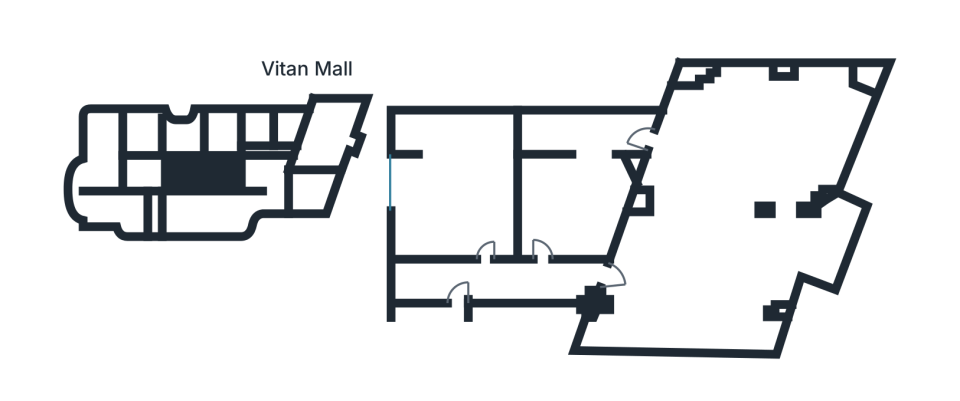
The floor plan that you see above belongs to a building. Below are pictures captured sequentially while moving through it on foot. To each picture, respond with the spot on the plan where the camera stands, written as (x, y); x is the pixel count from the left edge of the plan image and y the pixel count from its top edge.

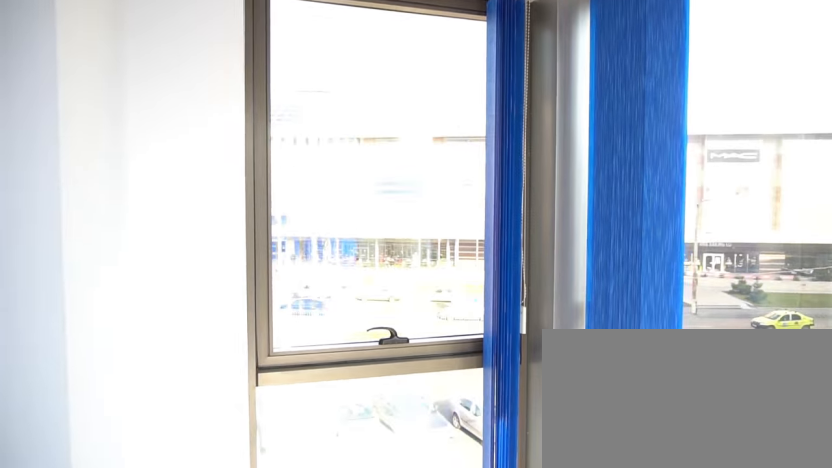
(823, 272)
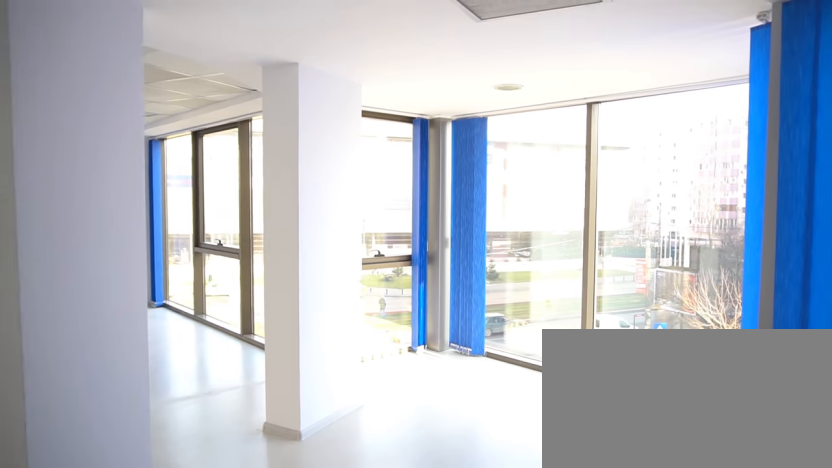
(759, 307)
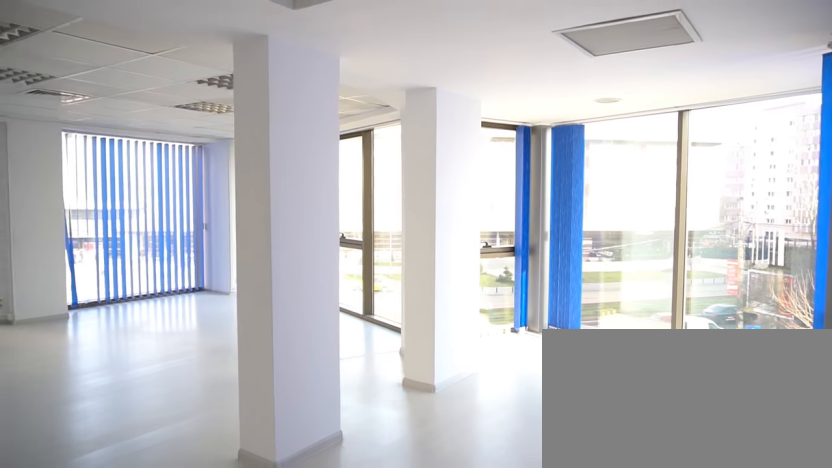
(732, 307)
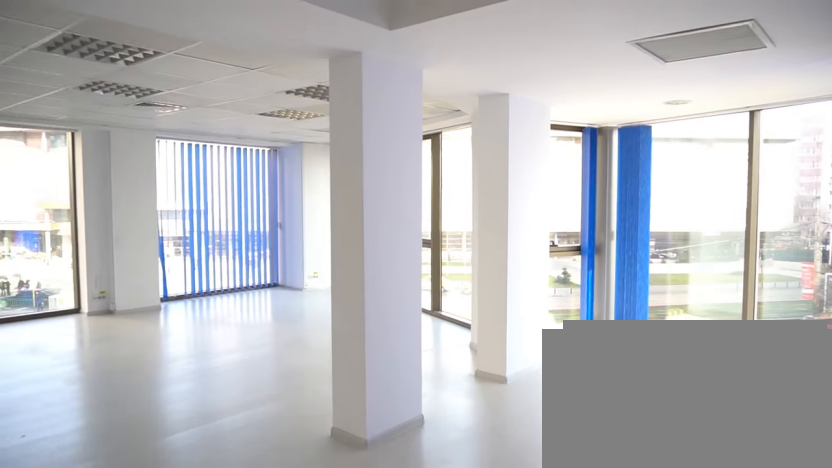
(714, 305)
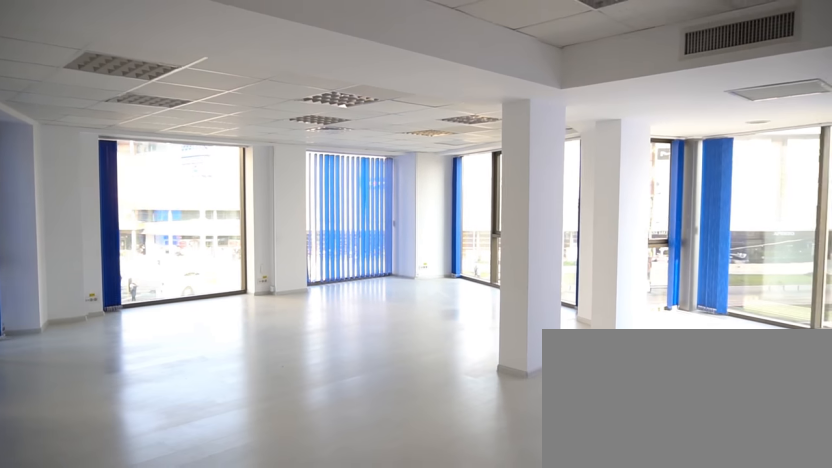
(632, 310)
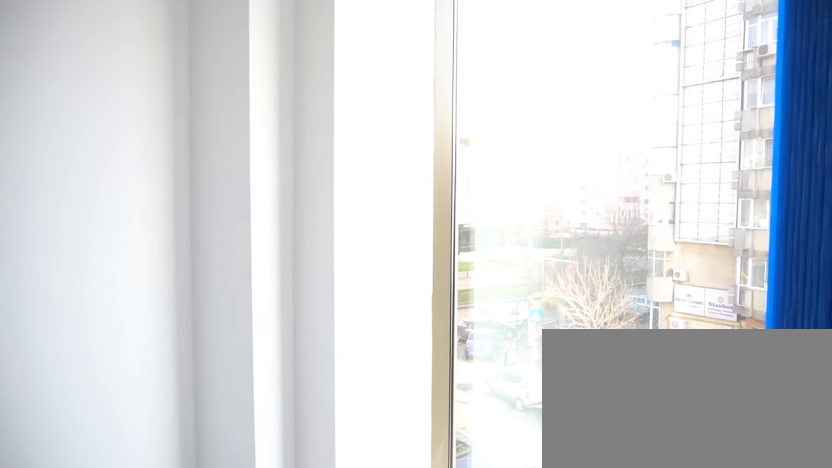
(755, 329)
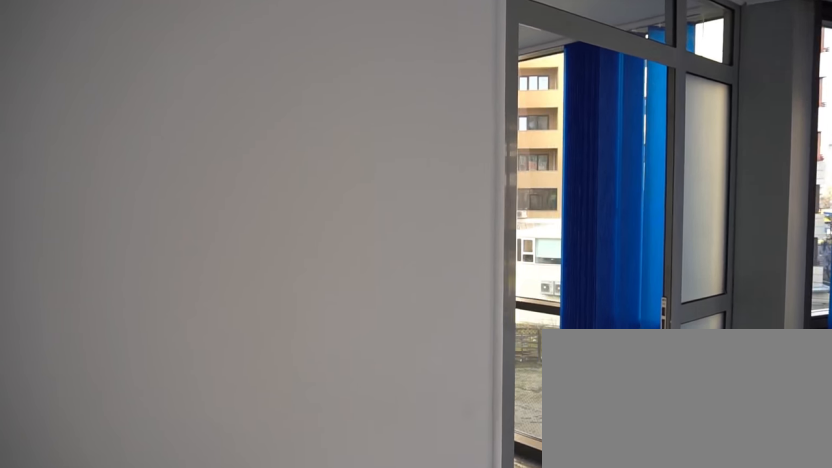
(666, 182)
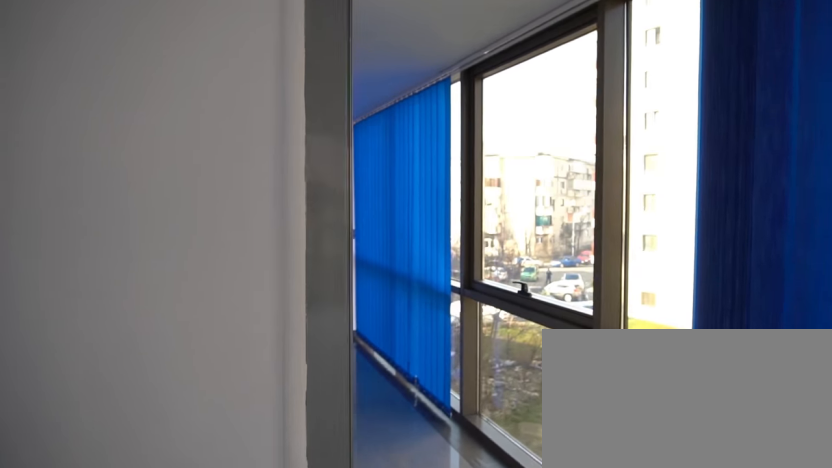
(658, 135)
